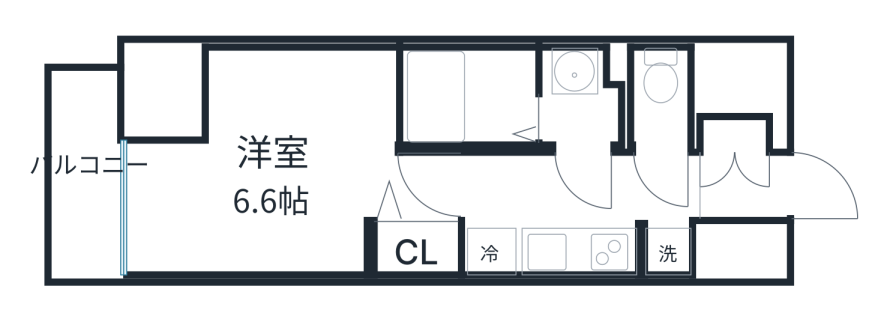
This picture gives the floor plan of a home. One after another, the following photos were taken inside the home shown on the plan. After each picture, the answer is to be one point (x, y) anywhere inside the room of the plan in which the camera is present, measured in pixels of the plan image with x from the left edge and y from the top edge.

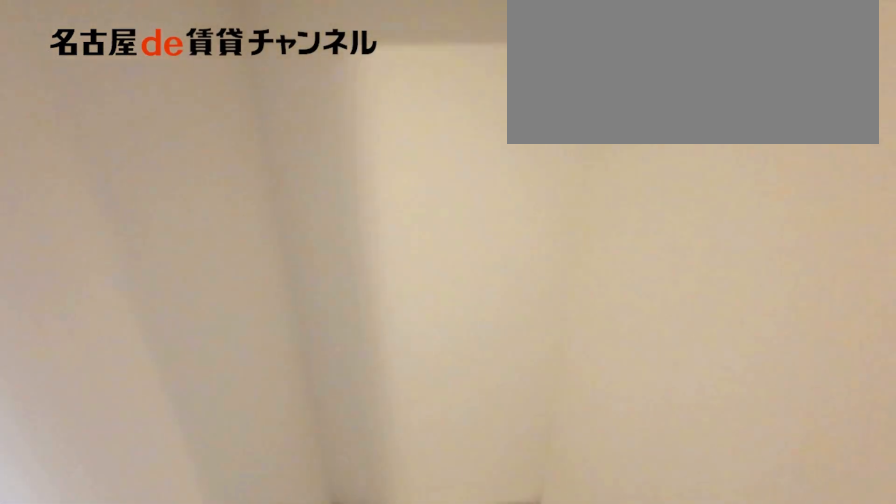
(665, 250)
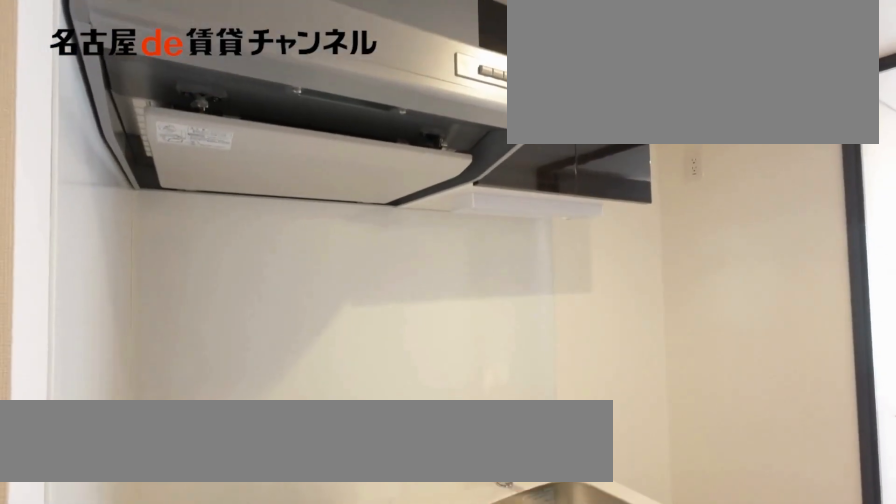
(550, 247)
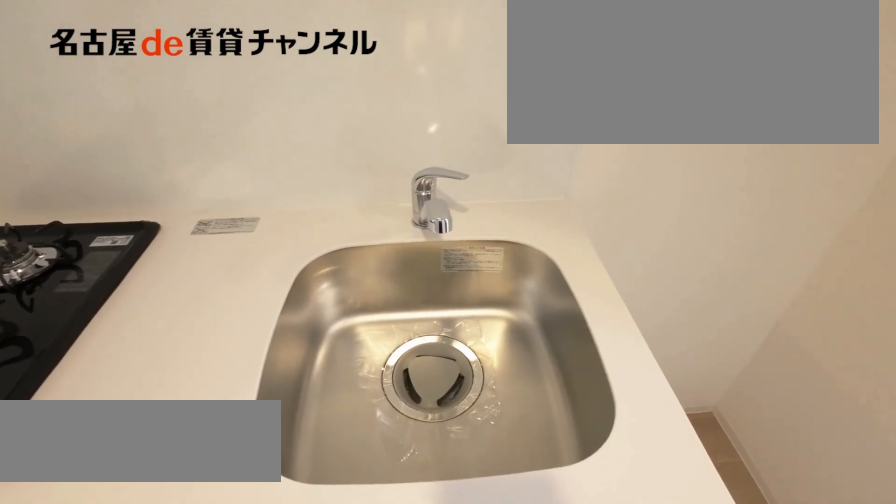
(550, 247)
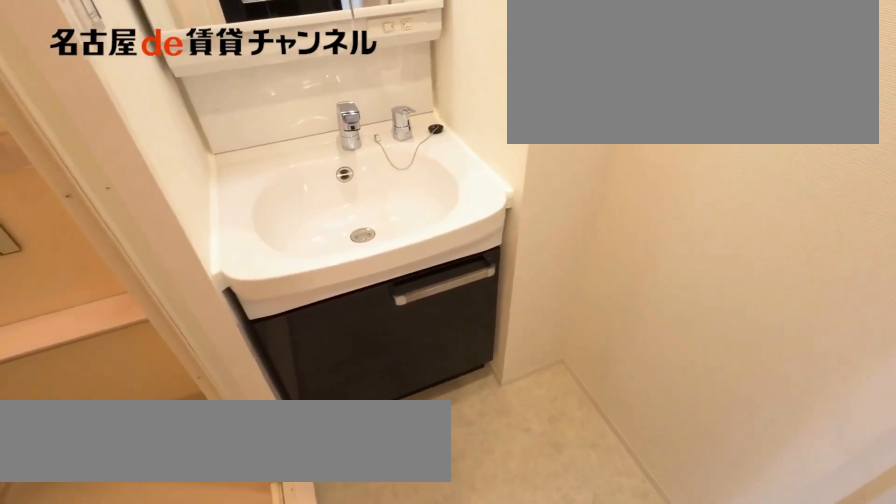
(583, 98)
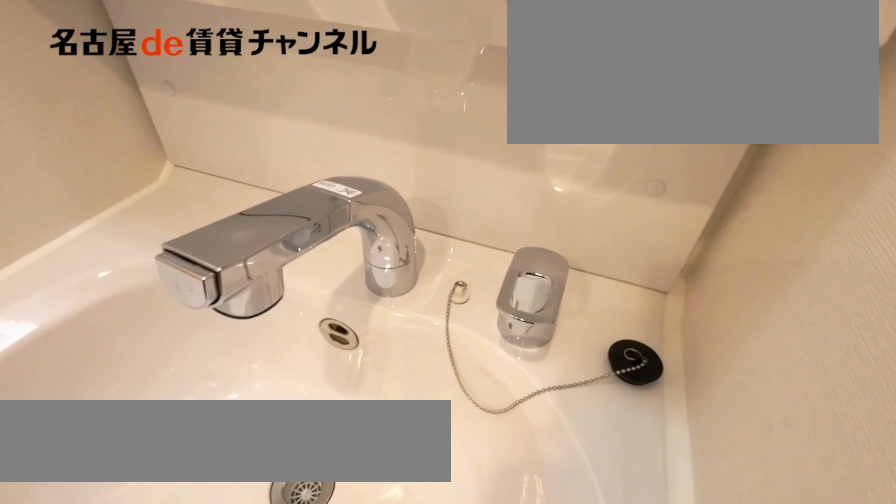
(583, 98)
